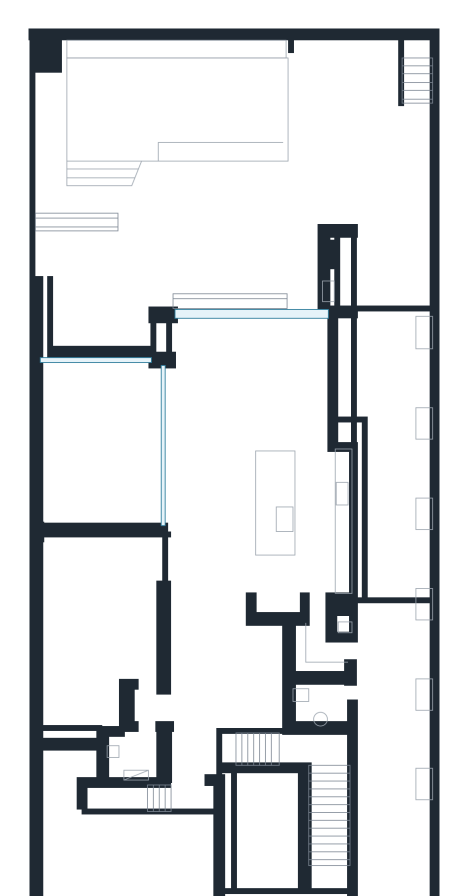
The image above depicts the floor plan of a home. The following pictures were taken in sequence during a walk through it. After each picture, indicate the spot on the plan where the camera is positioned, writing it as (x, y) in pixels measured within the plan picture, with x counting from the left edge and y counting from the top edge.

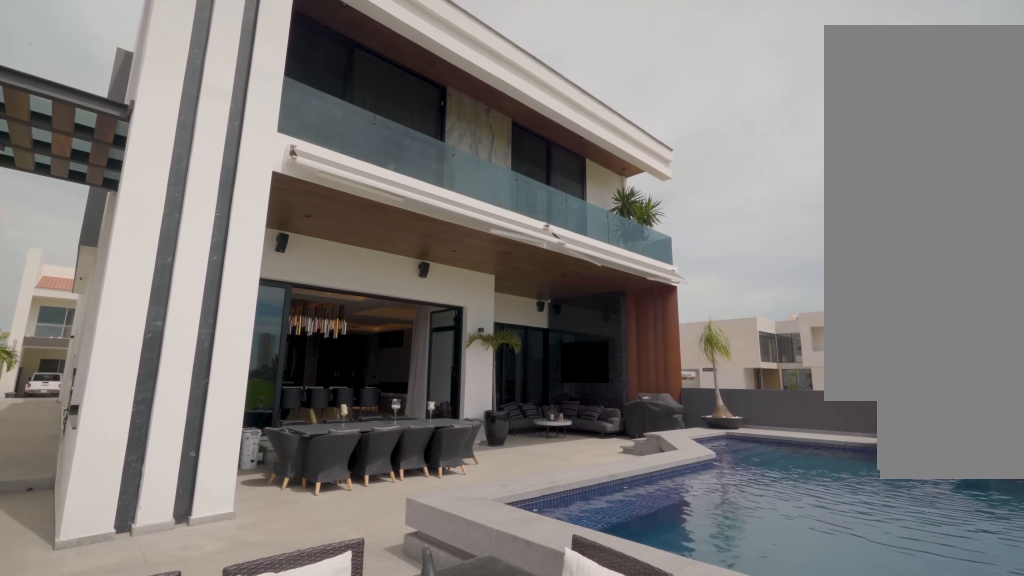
(370, 117)
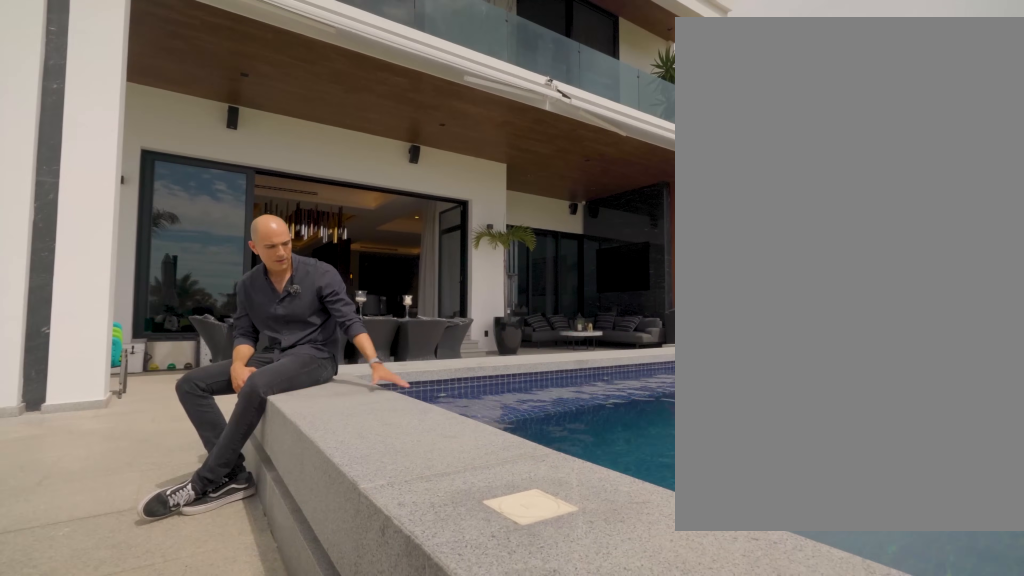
(323, 113)
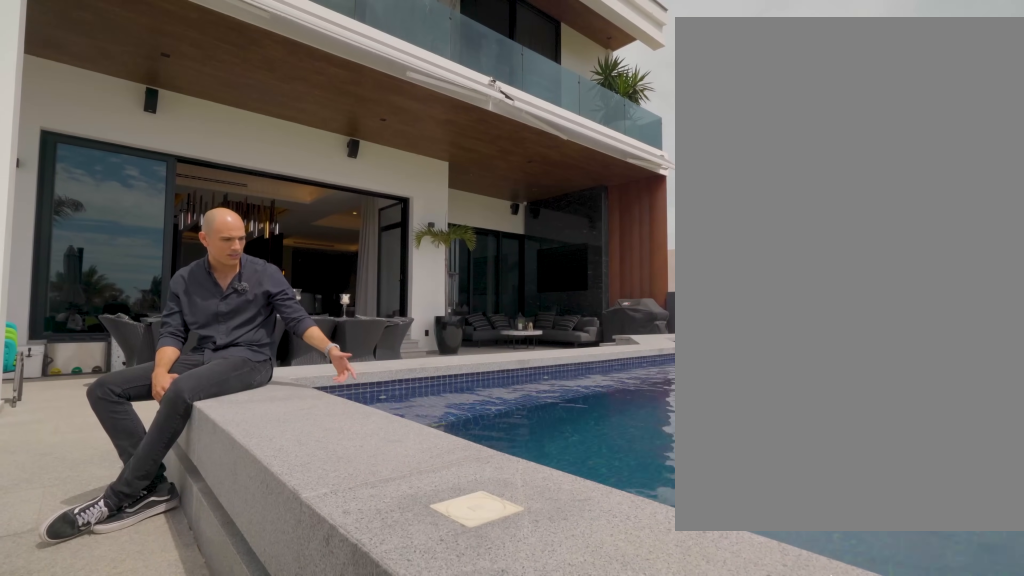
(323, 113)
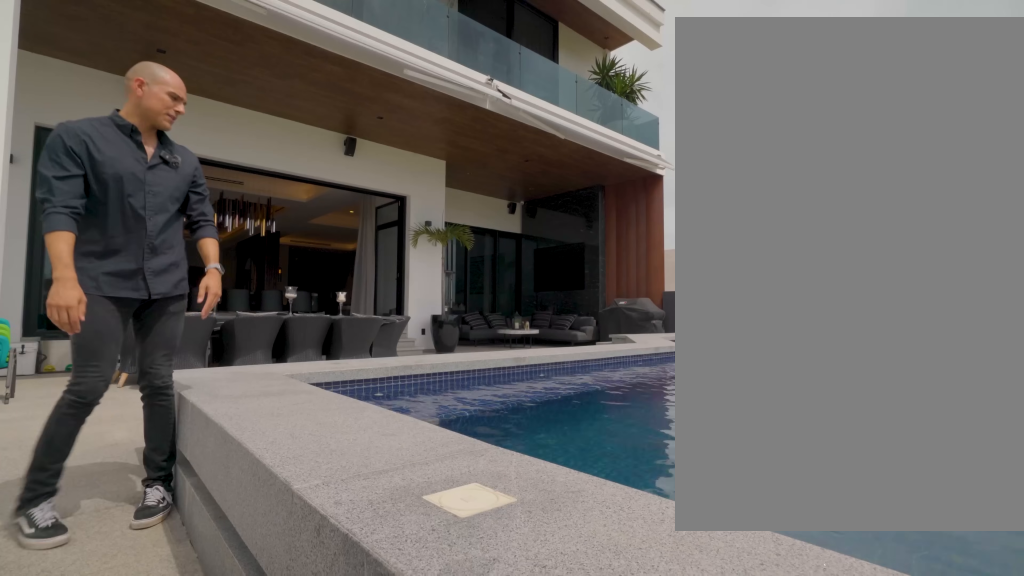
(323, 114)
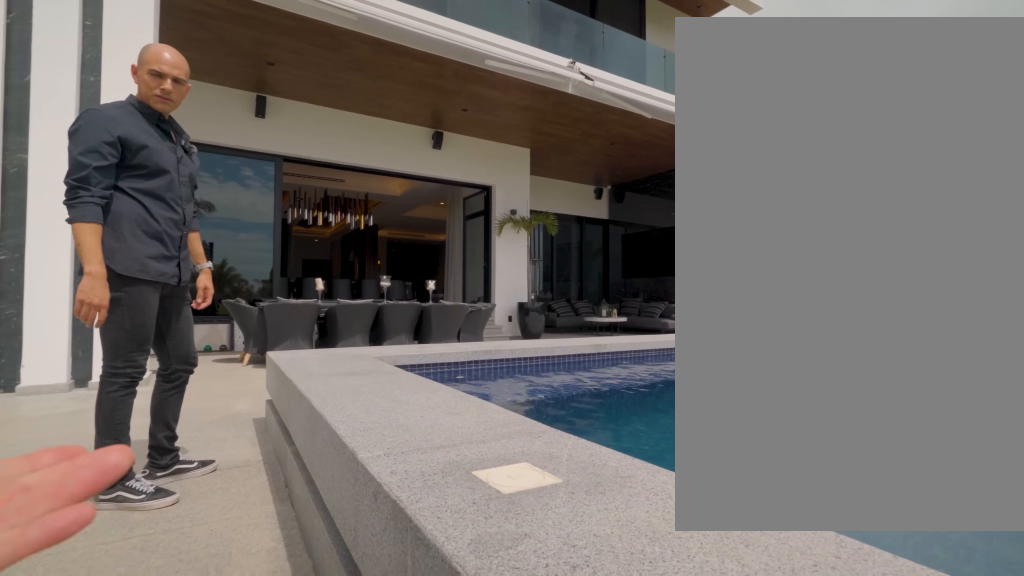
(323, 114)
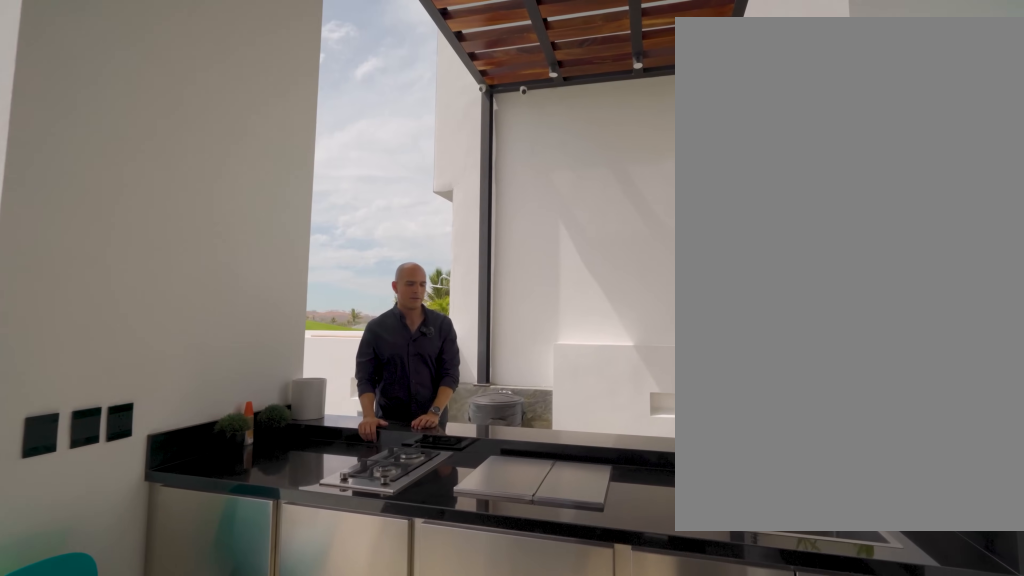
(294, 276)
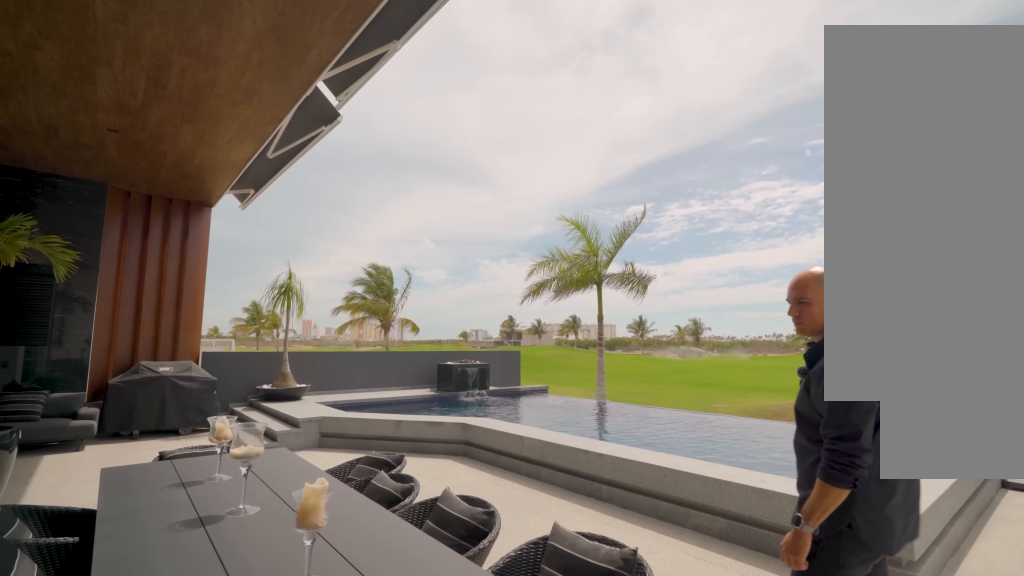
(294, 277)
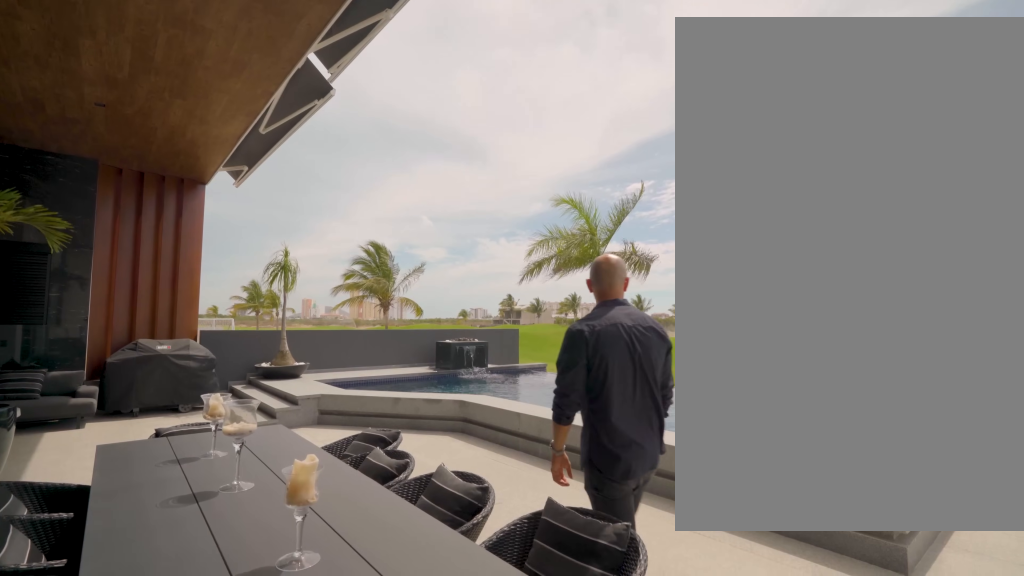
(294, 276)
